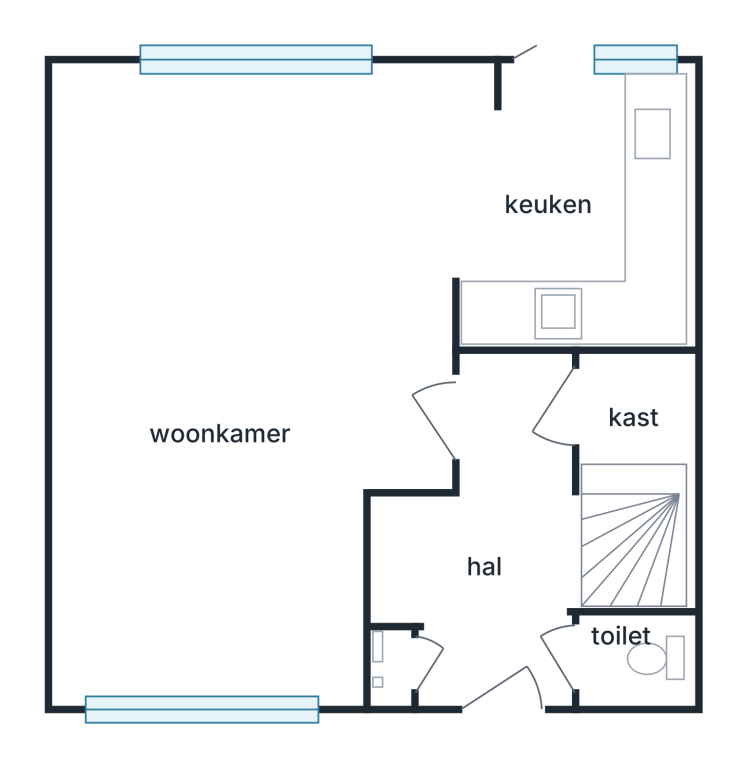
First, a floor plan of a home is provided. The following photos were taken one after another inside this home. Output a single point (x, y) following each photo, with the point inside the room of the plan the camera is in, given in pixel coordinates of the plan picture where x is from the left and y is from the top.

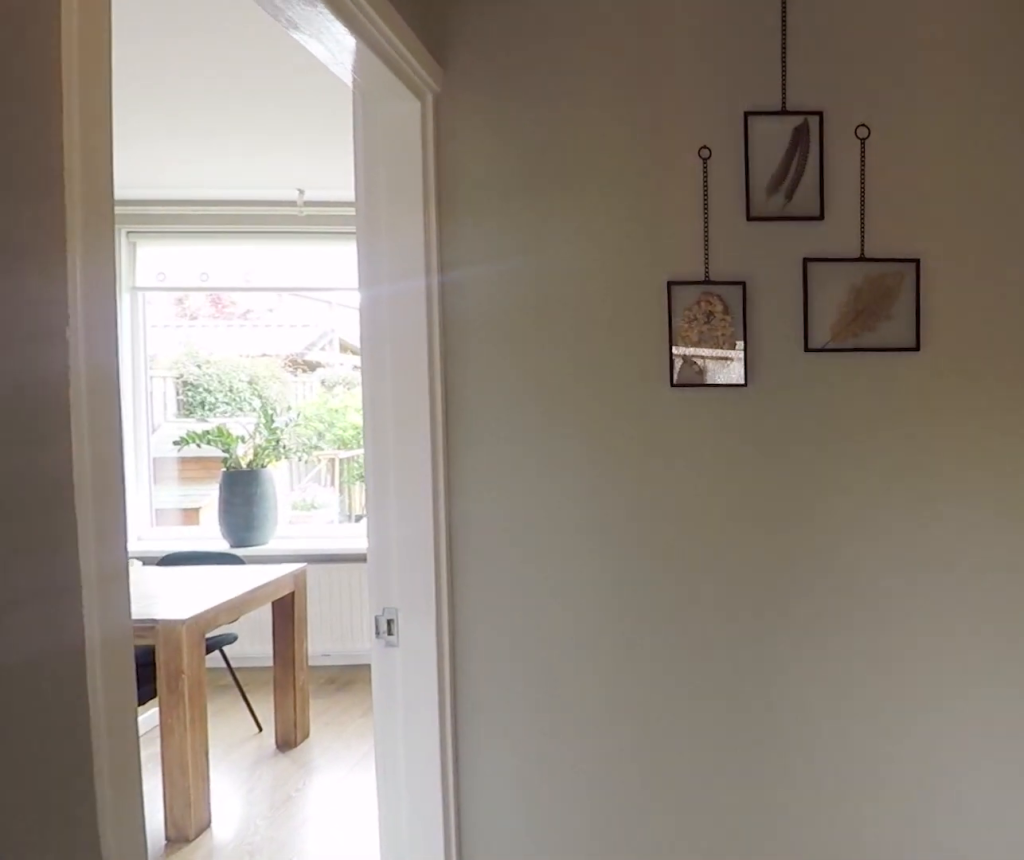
(491, 540)
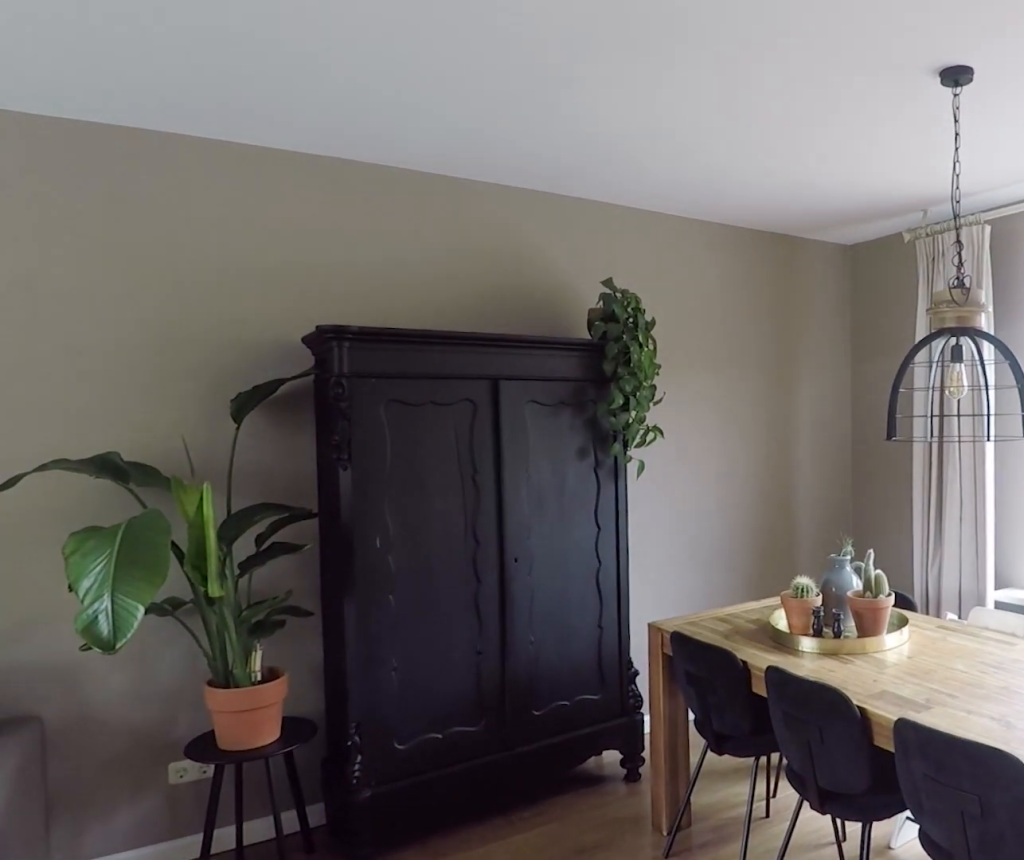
(173, 310)
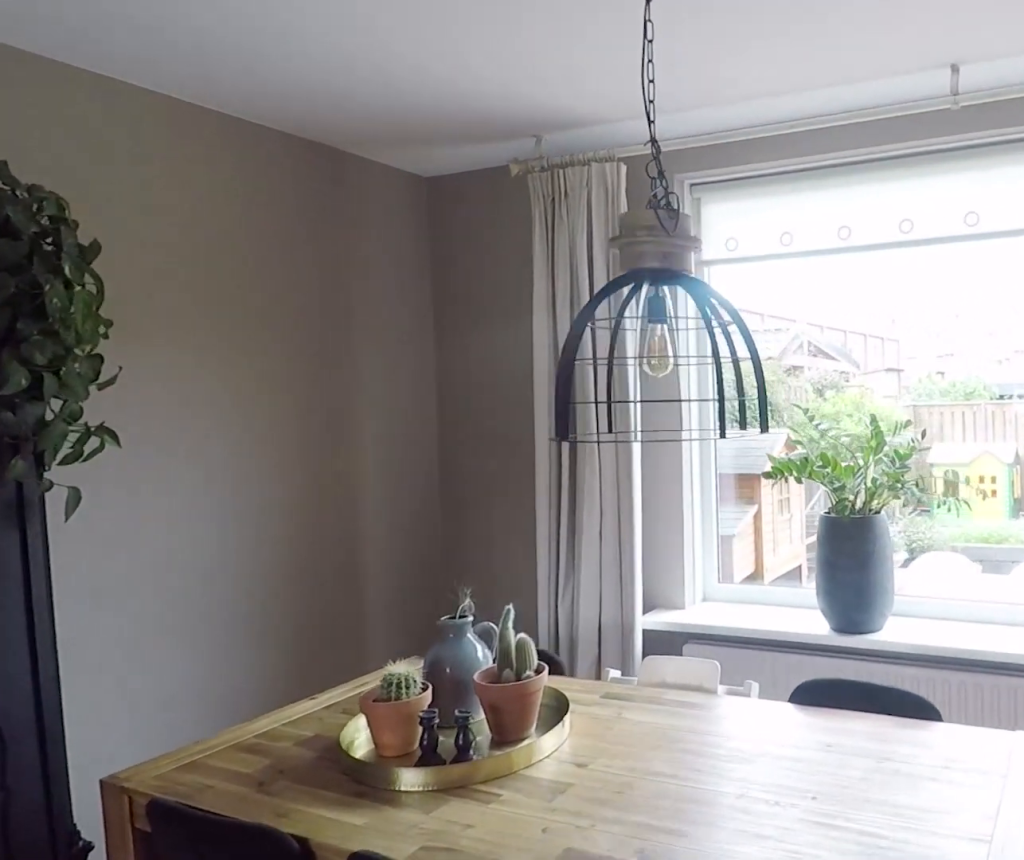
(173, 310)
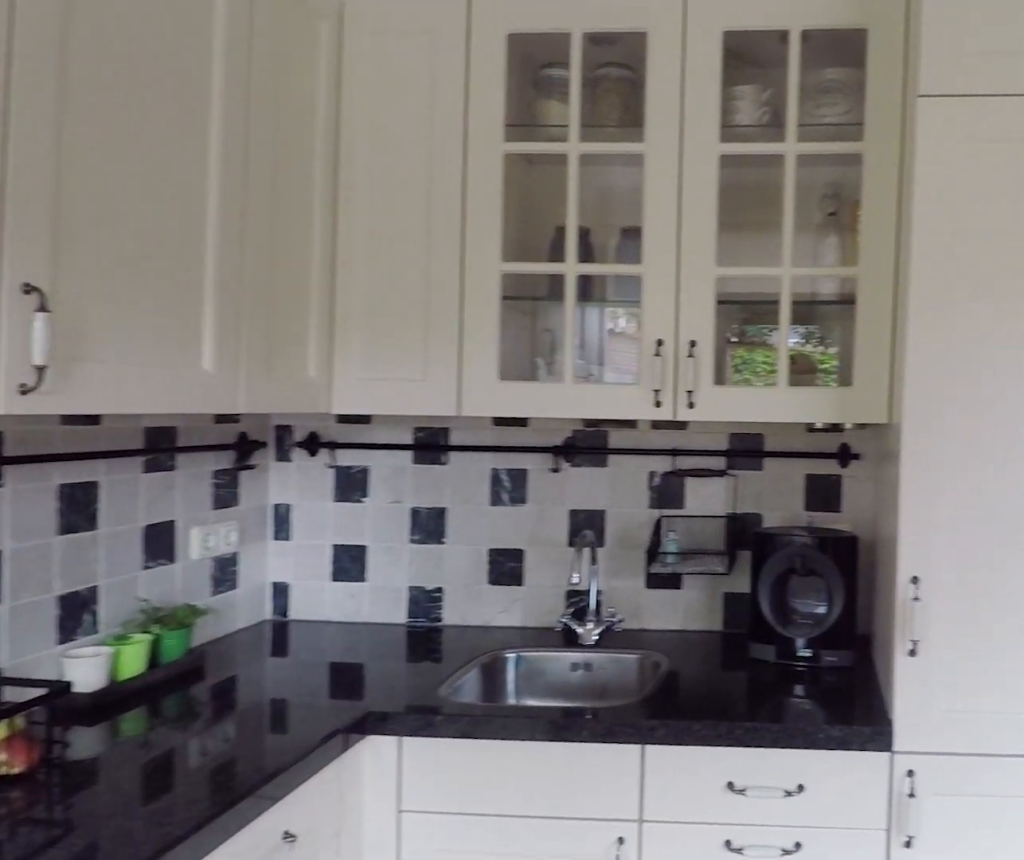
(568, 210)
